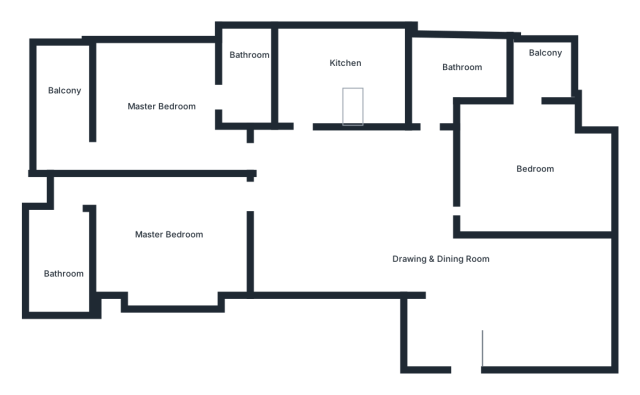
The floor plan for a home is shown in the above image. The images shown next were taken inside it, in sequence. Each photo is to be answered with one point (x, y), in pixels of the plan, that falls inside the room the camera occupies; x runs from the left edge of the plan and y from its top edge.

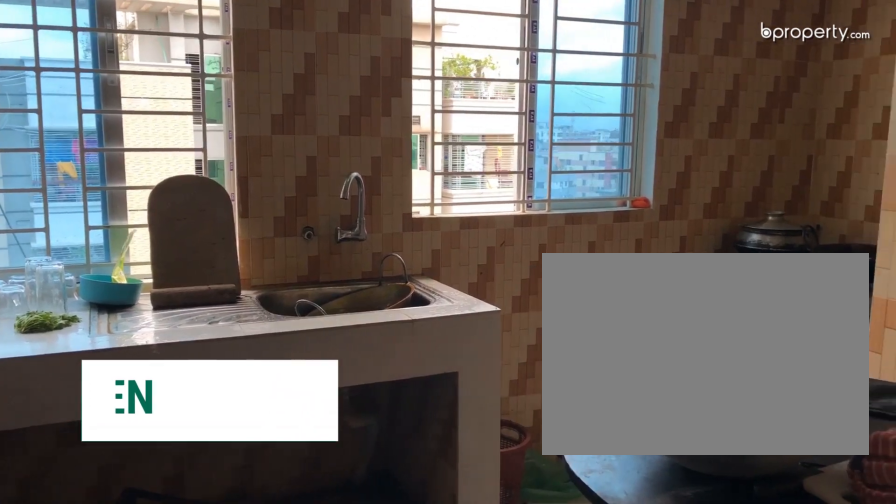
(325, 68)
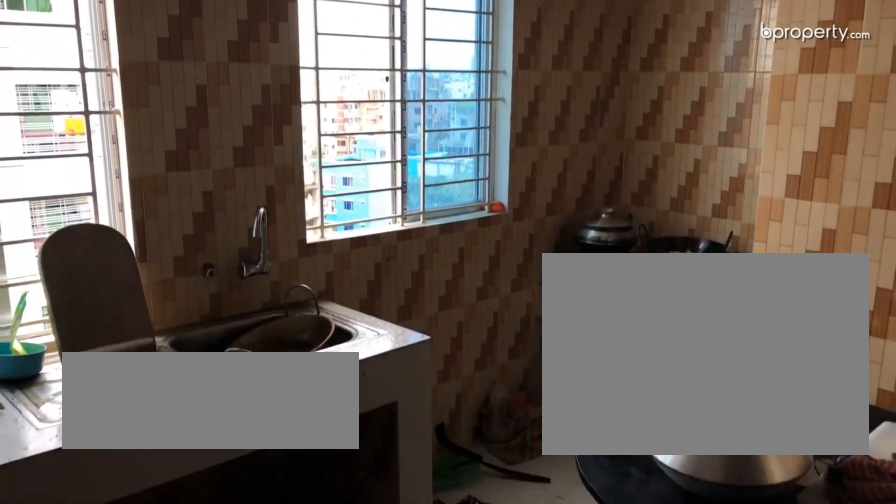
(322, 68)
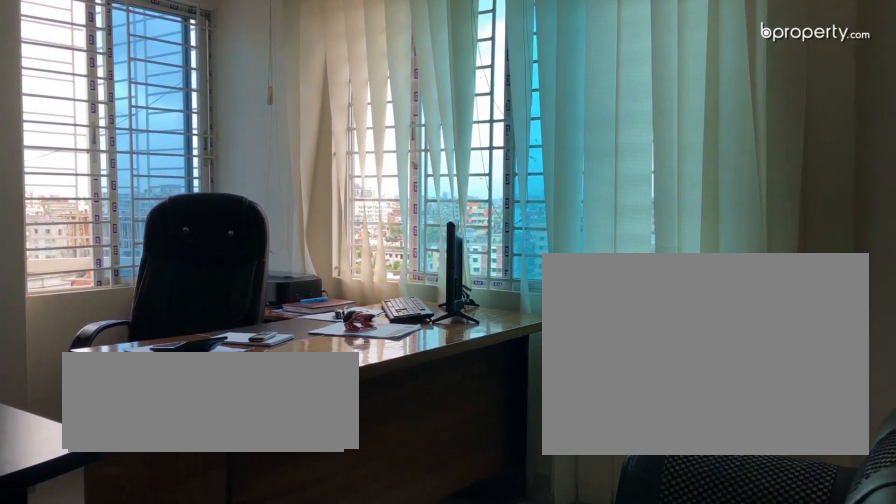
(149, 104)
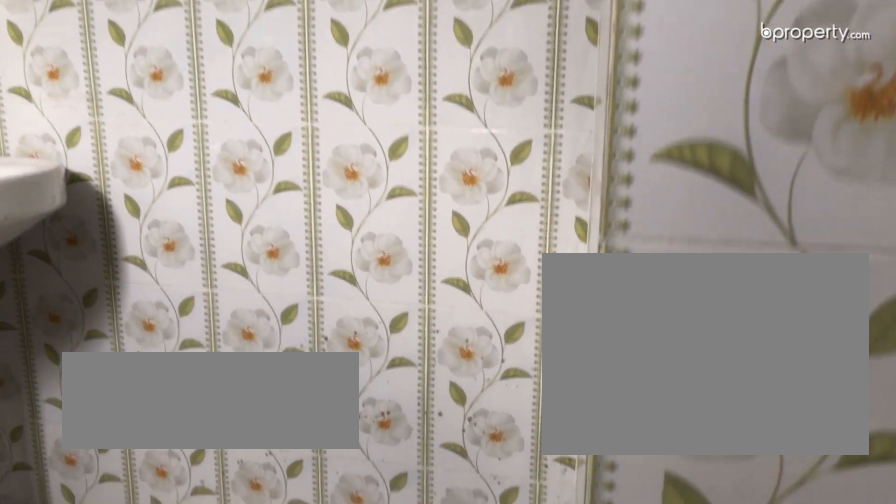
(241, 88)
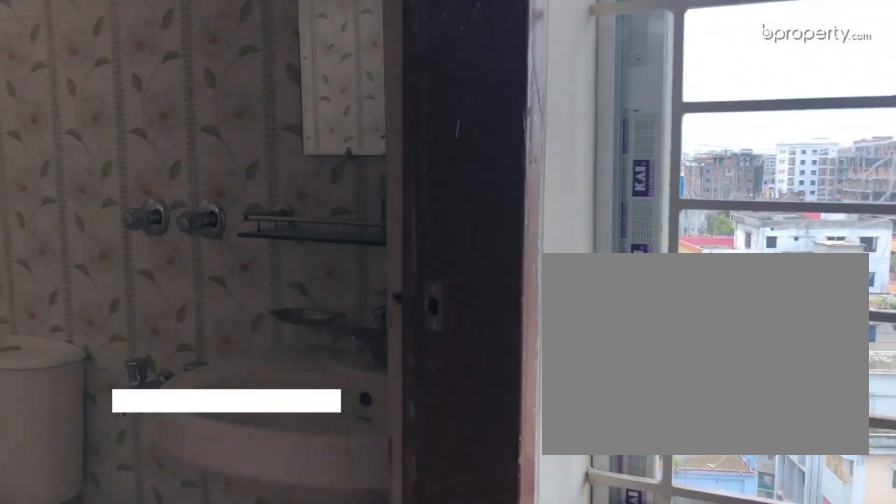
(50, 259)
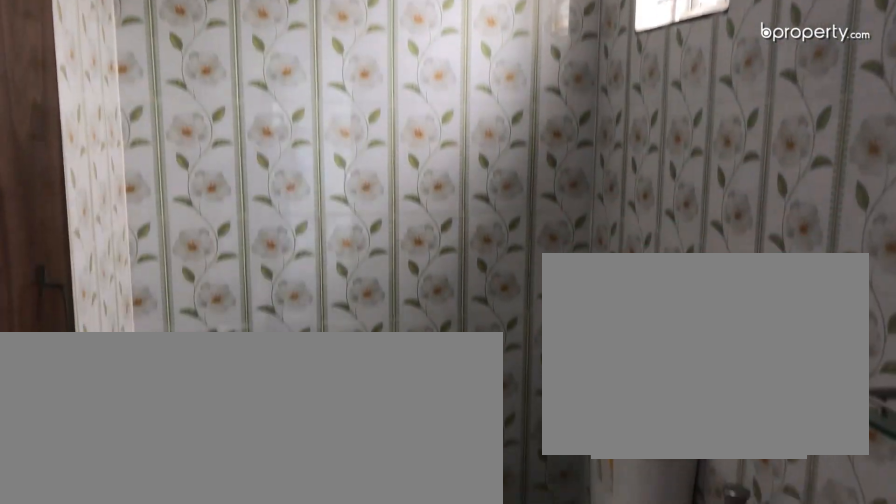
(50, 260)
